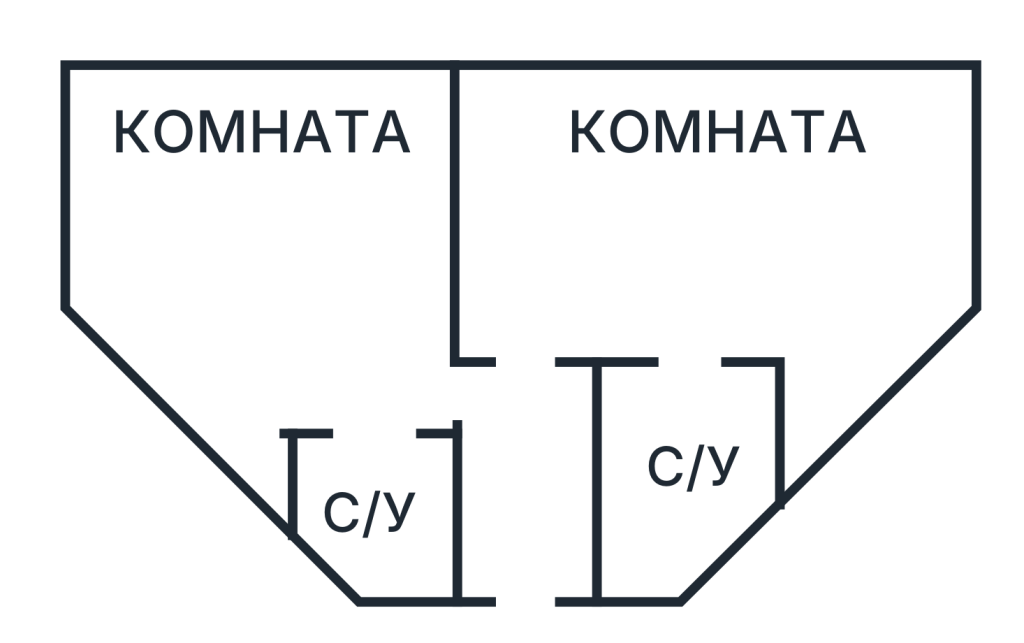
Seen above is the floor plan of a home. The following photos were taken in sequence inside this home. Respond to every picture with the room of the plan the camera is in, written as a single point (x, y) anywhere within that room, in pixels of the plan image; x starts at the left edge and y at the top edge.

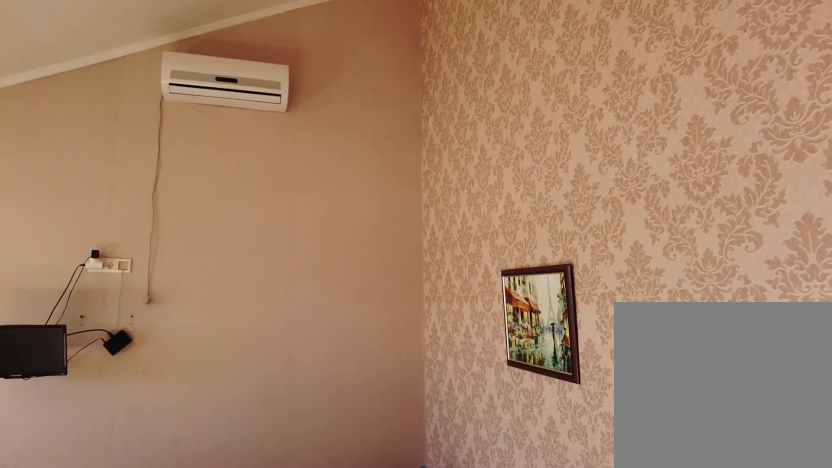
(335, 344)
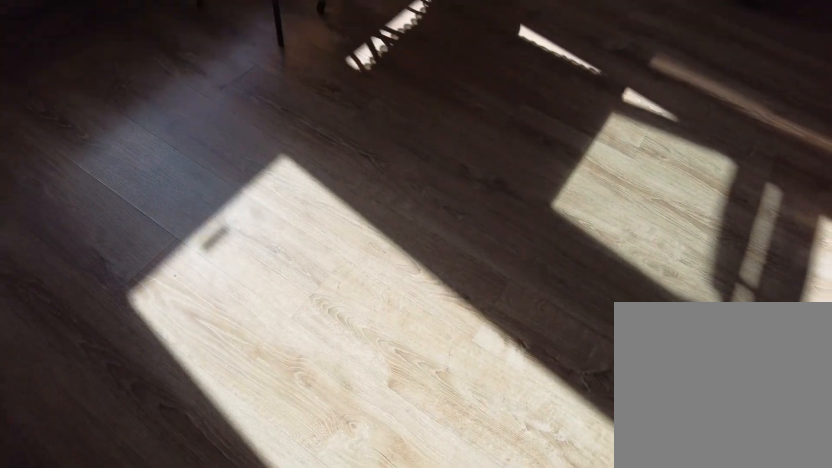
(335, 344)
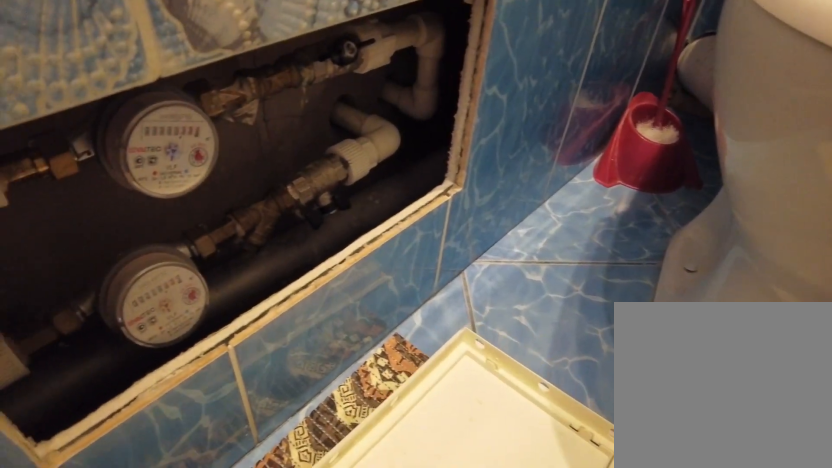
(395, 490)
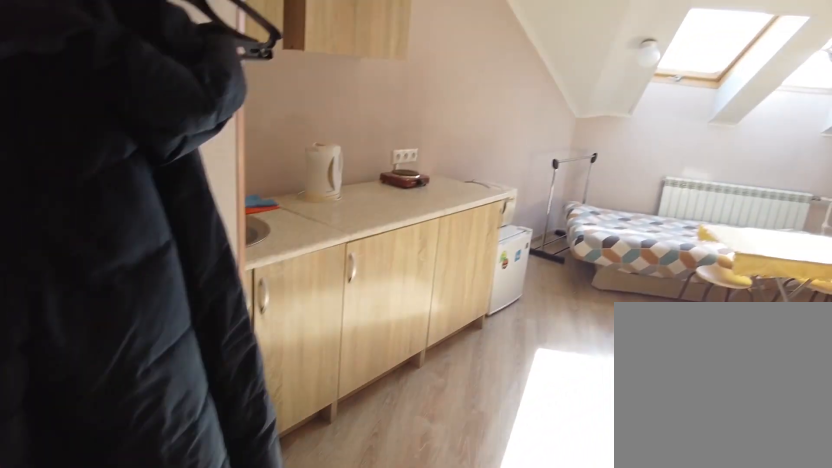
(345, 377)
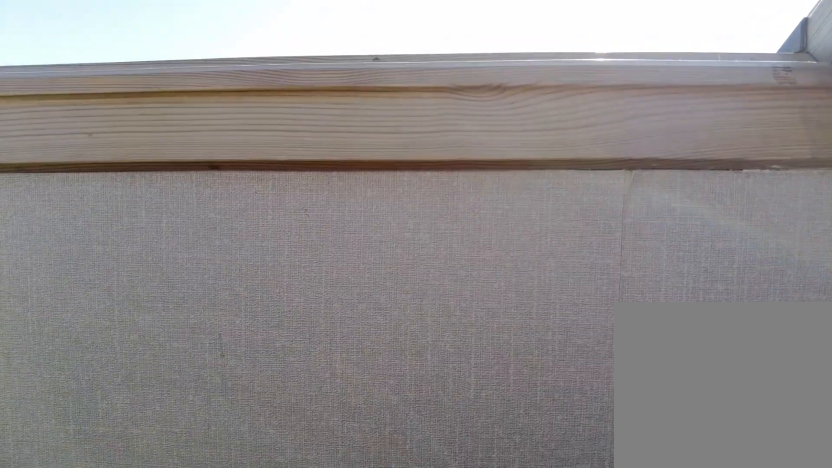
(379, 168)
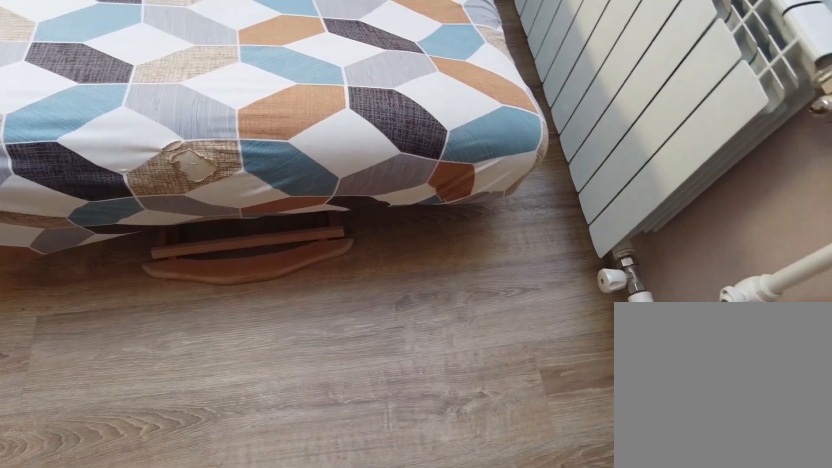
(379, 168)
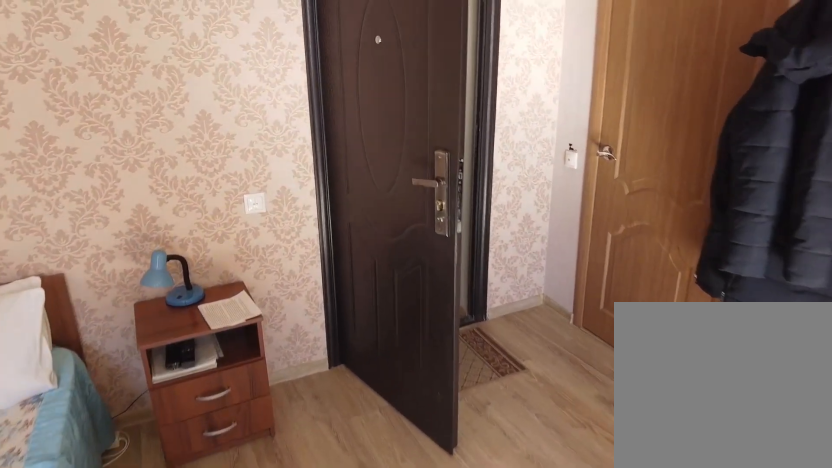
(405, 312)
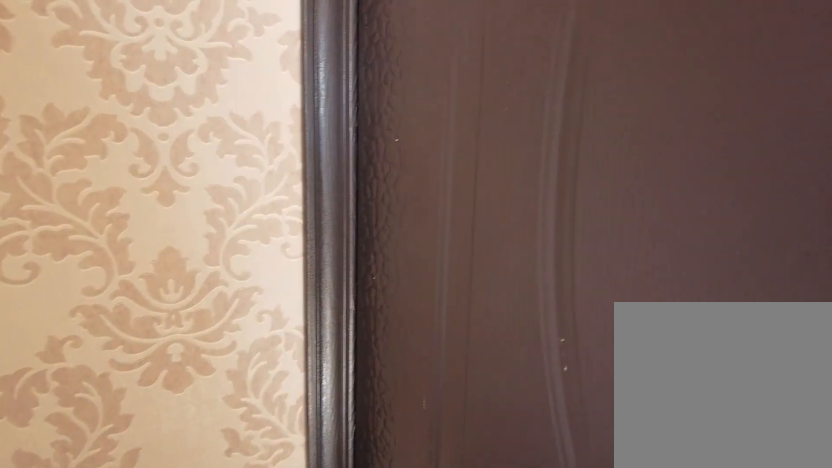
(428, 394)
